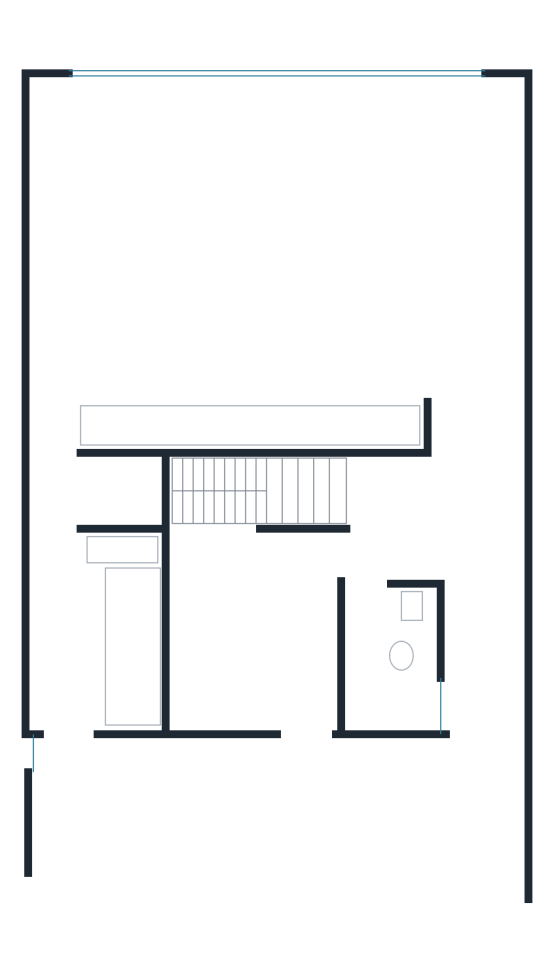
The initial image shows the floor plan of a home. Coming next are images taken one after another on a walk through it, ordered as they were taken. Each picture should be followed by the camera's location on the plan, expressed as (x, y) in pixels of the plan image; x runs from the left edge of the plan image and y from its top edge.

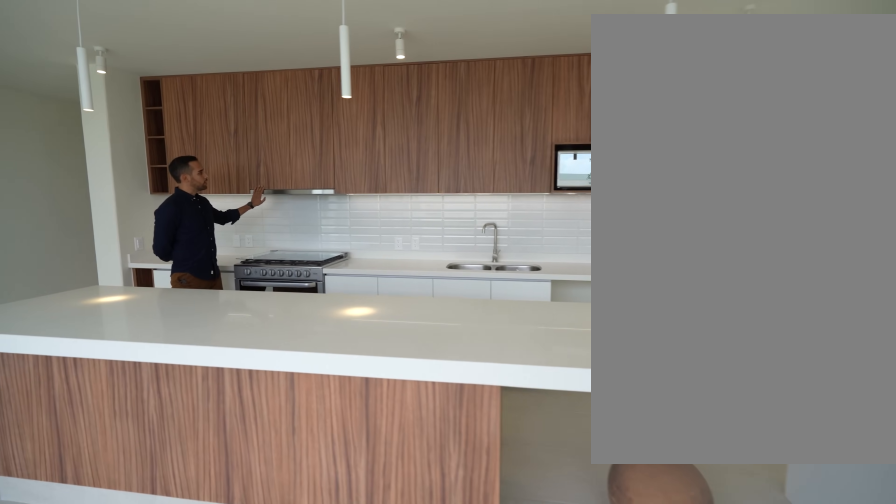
(225, 199)
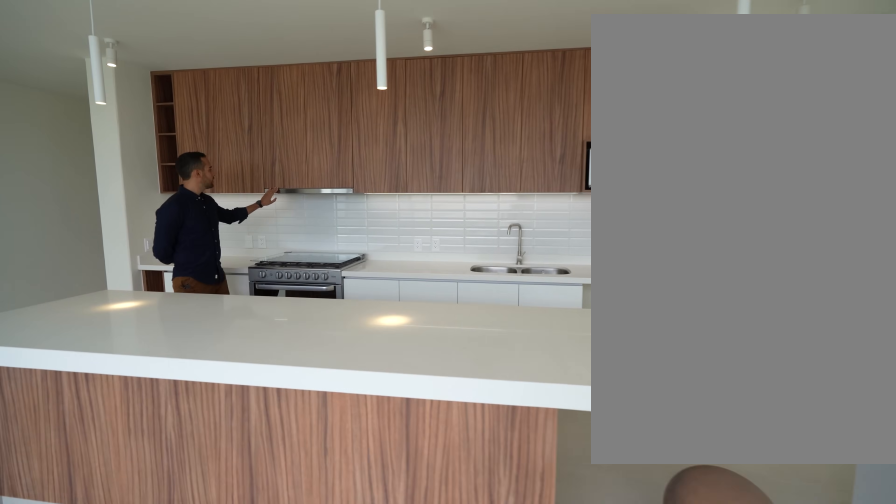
(235, 213)
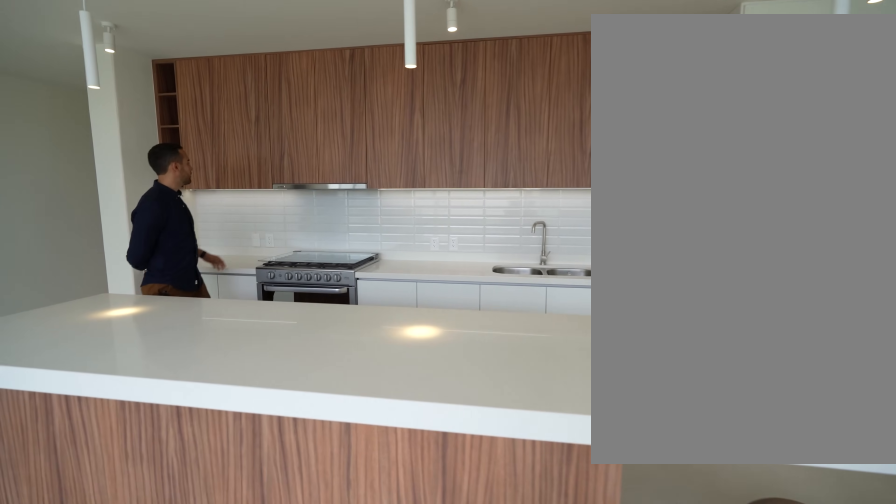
(232, 212)
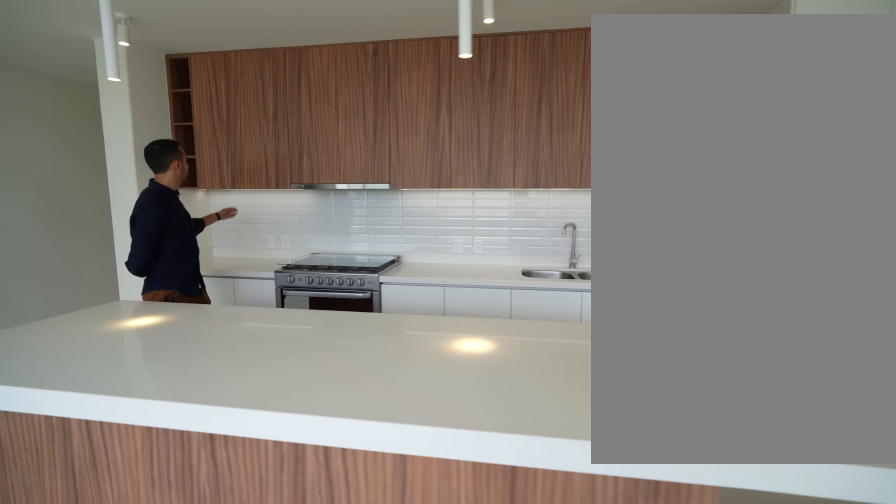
(249, 227)
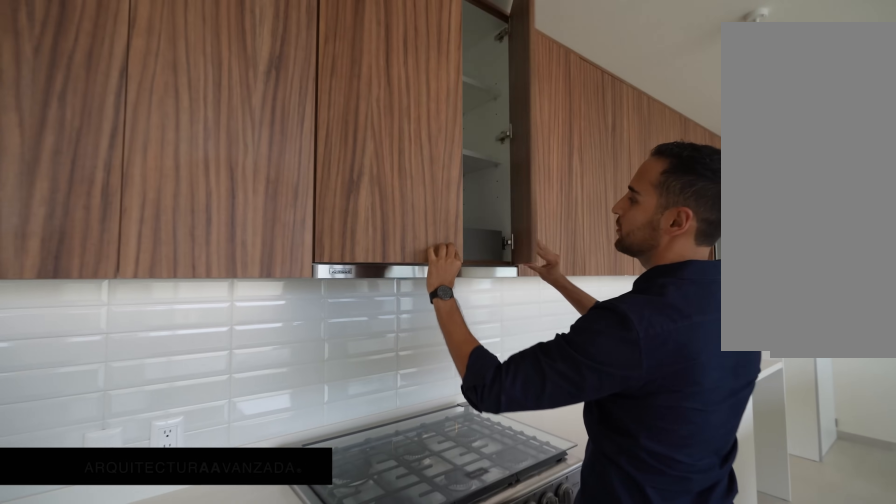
(352, 364)
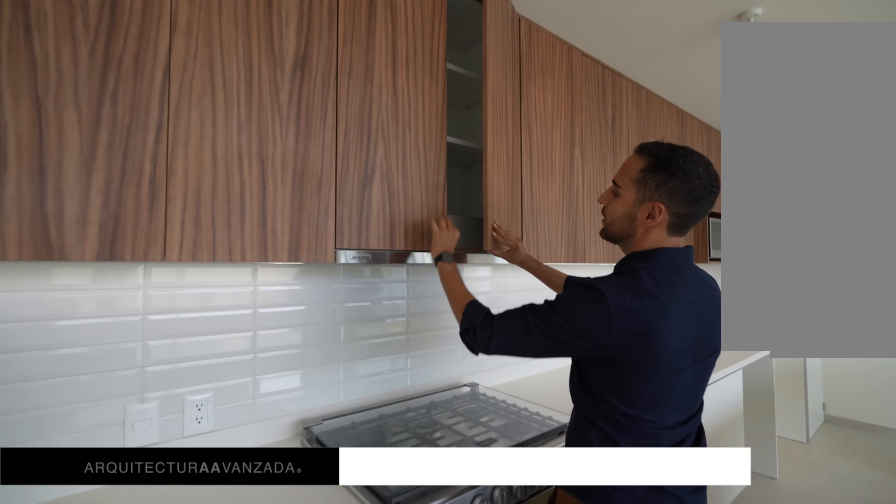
(352, 364)
